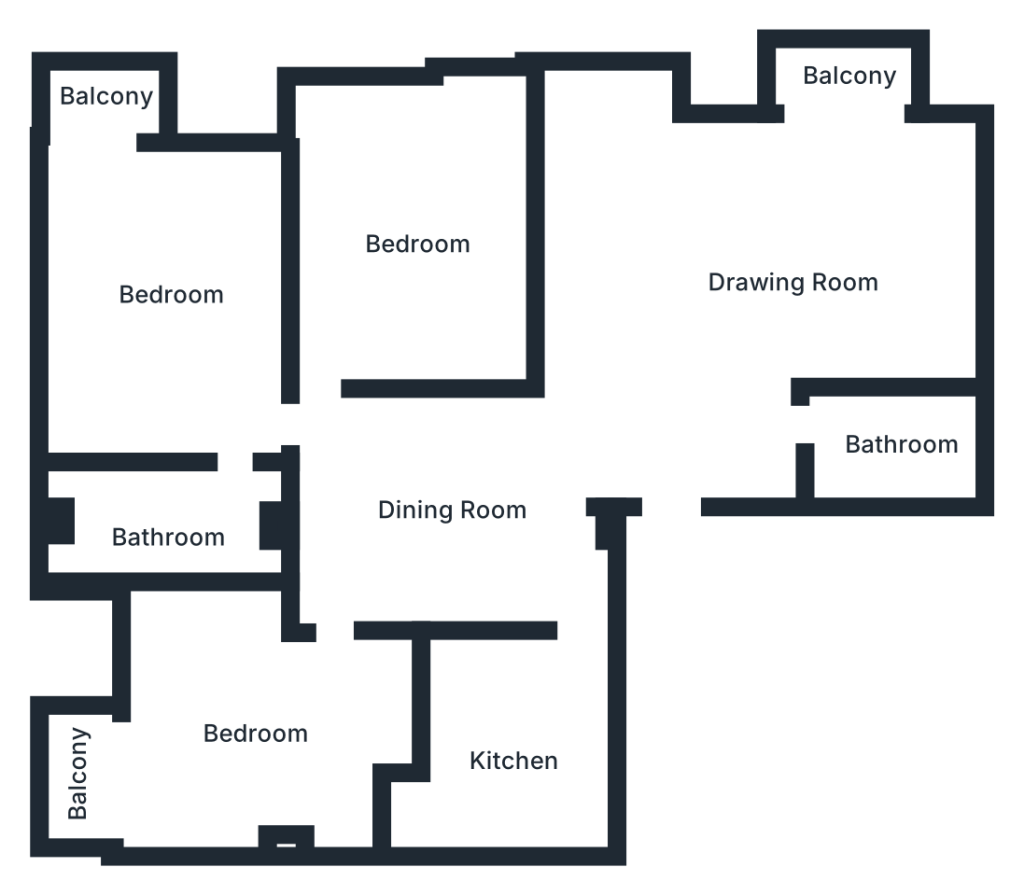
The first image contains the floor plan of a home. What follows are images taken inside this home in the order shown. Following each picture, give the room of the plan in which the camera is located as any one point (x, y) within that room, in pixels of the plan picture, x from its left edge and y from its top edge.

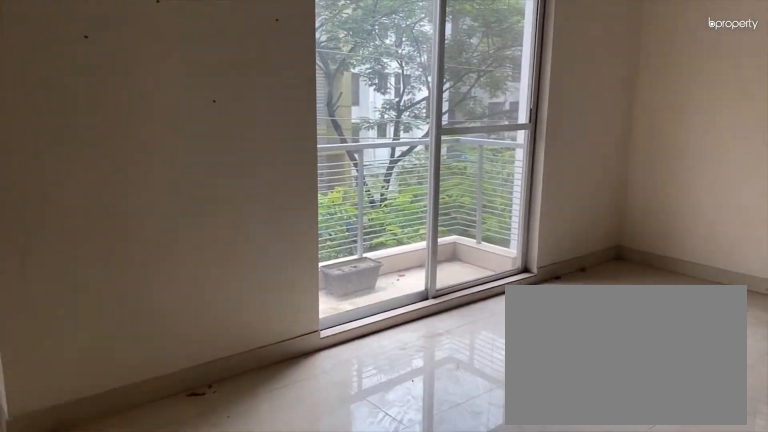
(787, 275)
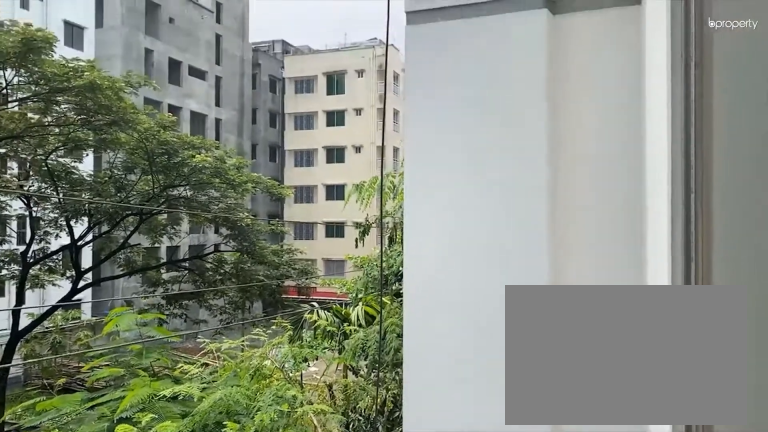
(841, 77)
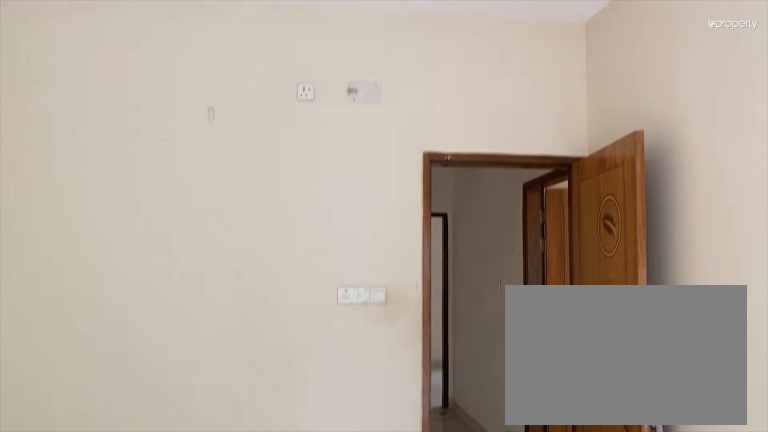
(424, 245)
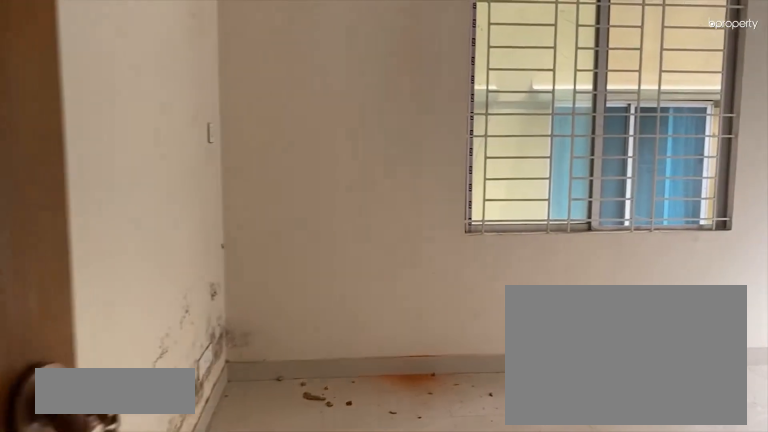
(179, 298)
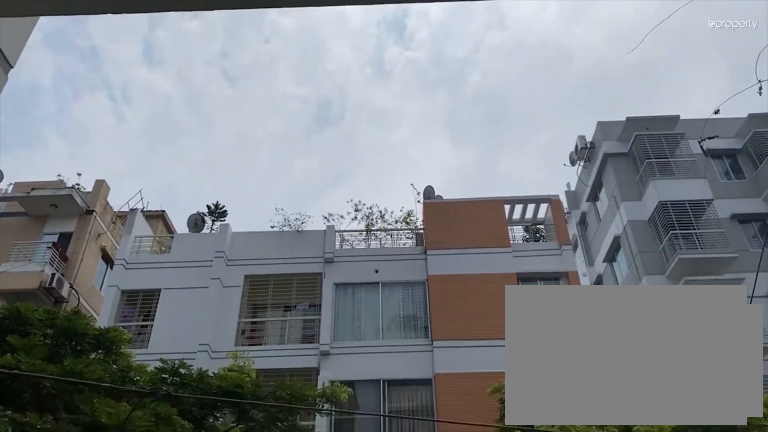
(99, 102)
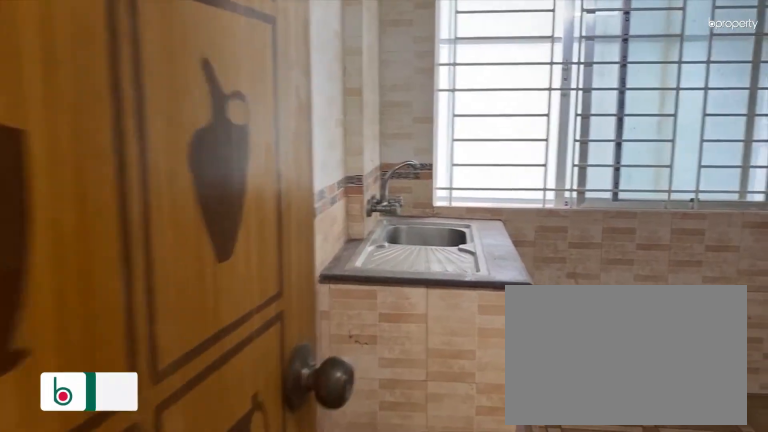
(516, 756)
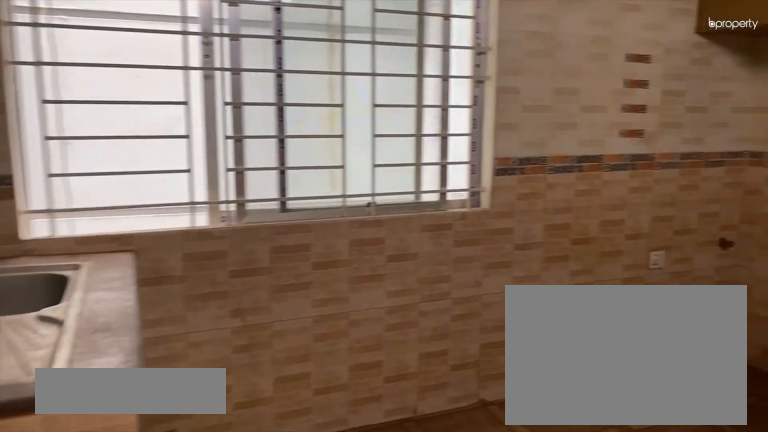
(516, 756)
